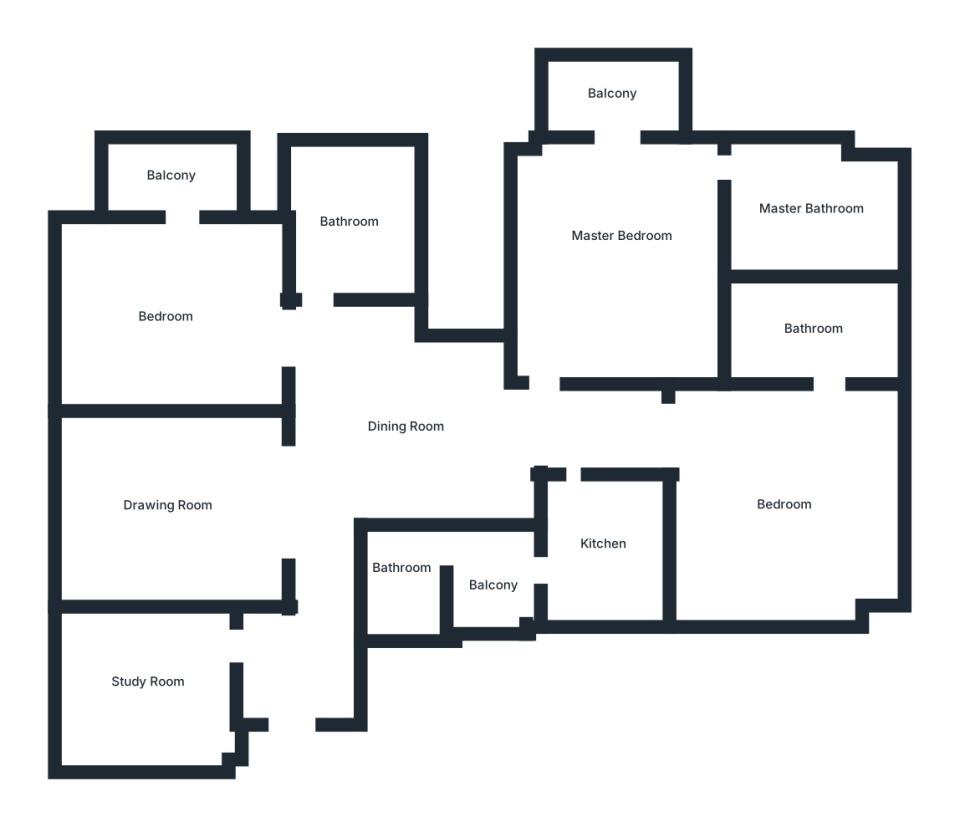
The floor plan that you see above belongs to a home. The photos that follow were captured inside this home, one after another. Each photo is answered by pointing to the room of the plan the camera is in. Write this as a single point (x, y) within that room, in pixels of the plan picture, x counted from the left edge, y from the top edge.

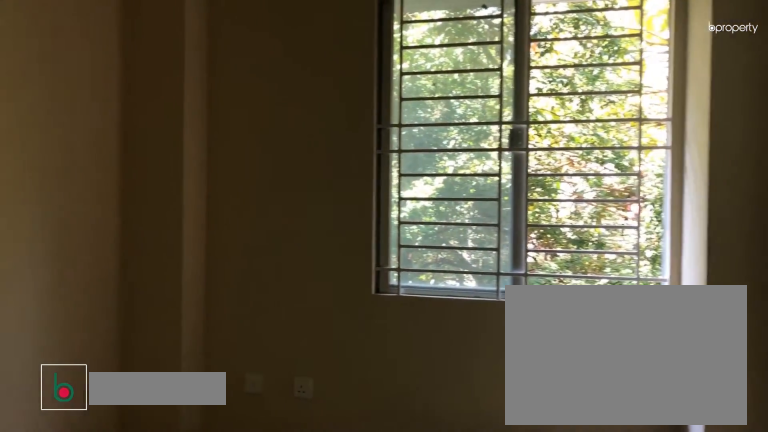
(148, 680)
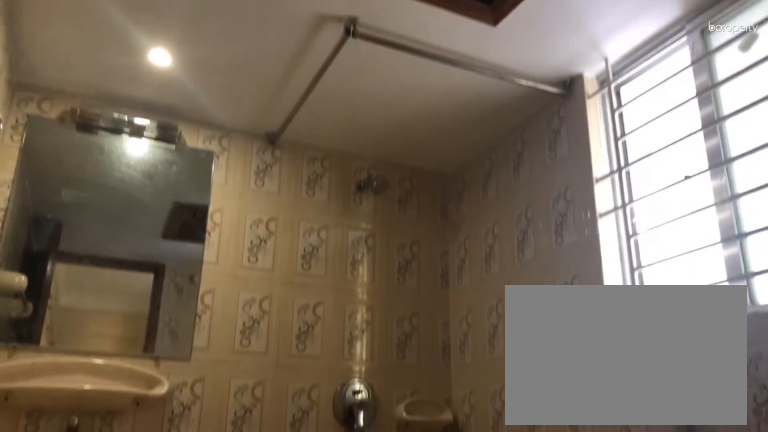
(349, 220)
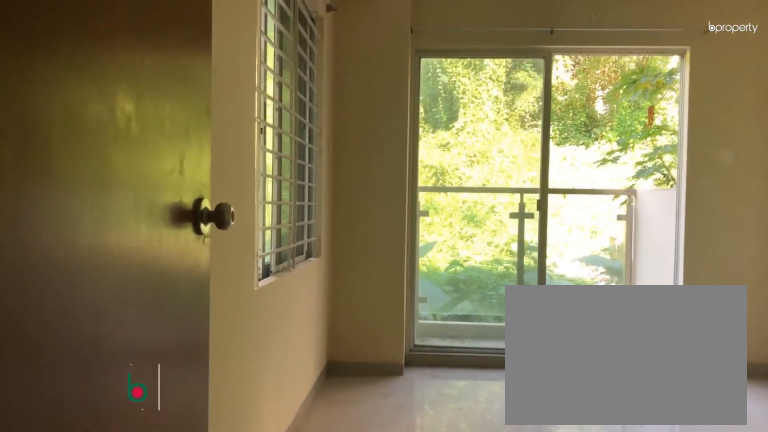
(625, 237)
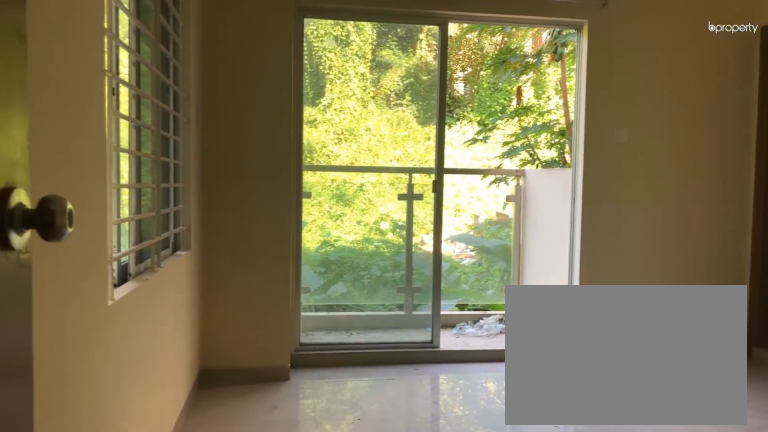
(625, 237)
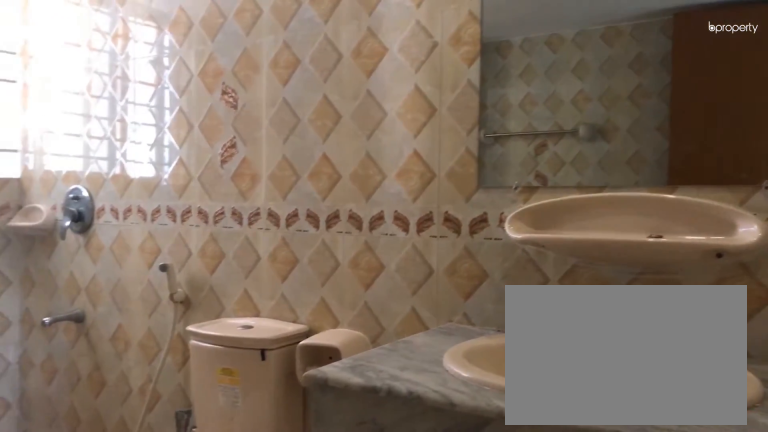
(810, 209)
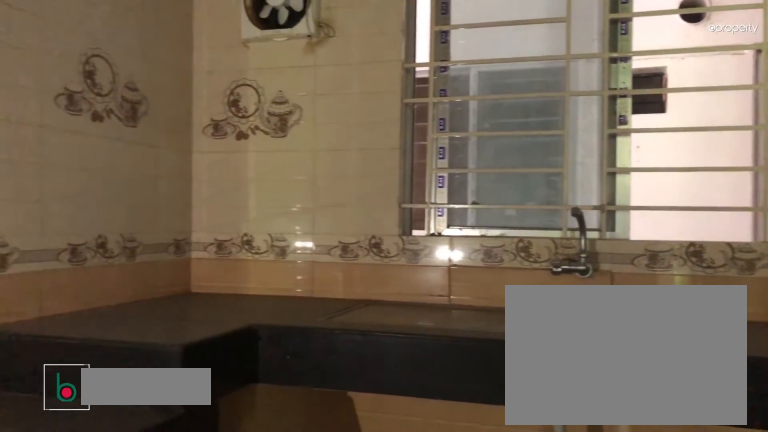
(605, 547)
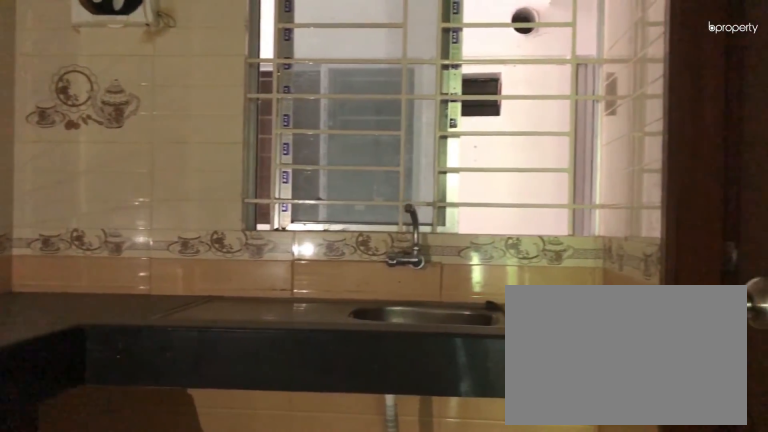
(605, 547)
